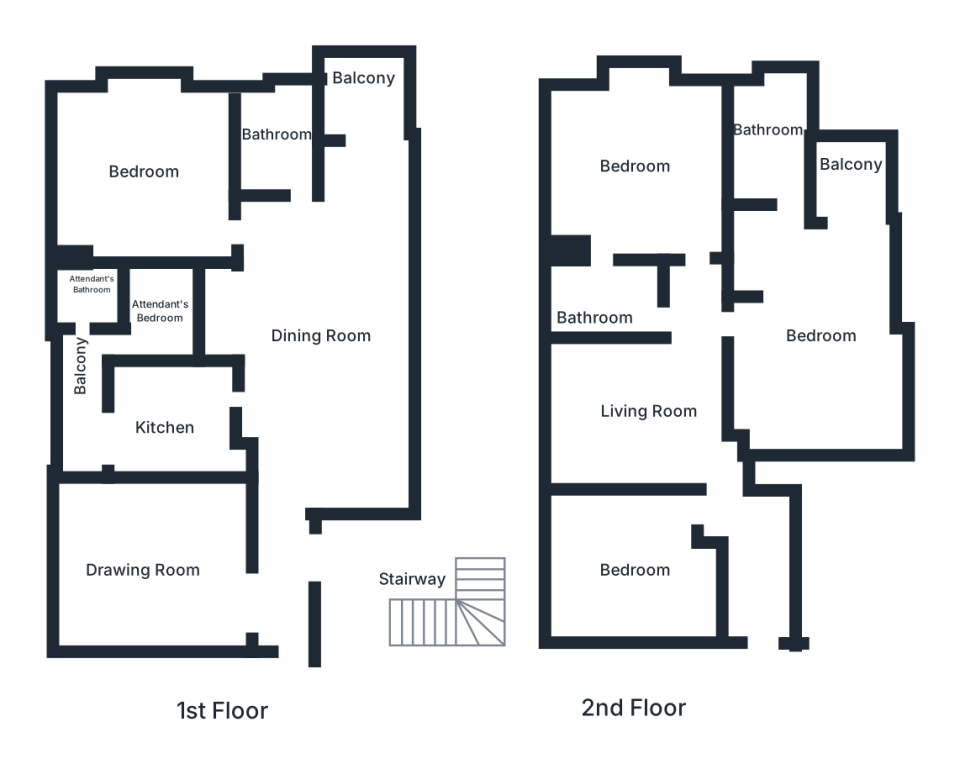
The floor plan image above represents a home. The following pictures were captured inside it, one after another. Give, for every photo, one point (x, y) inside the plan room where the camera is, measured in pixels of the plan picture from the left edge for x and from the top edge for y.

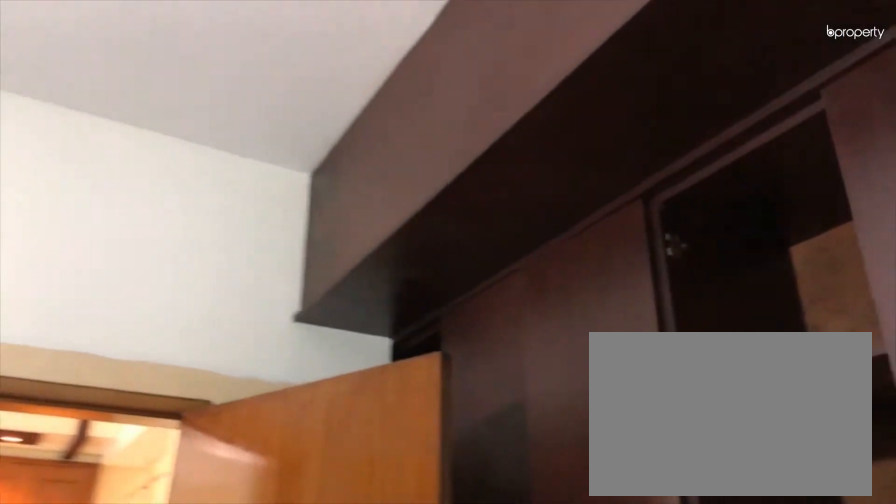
(164, 425)
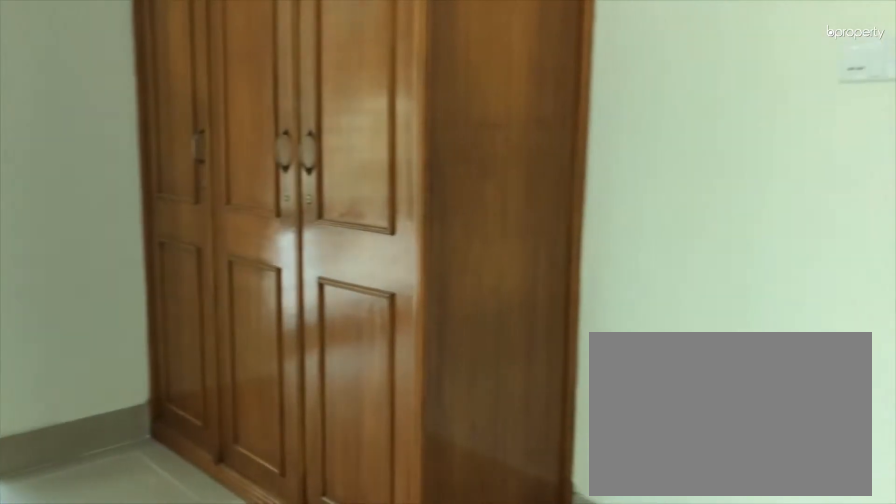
(148, 171)
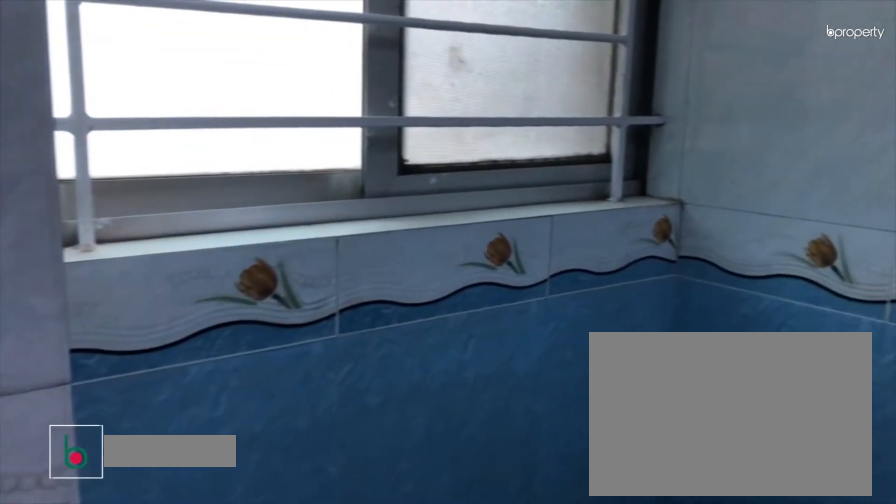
(272, 135)
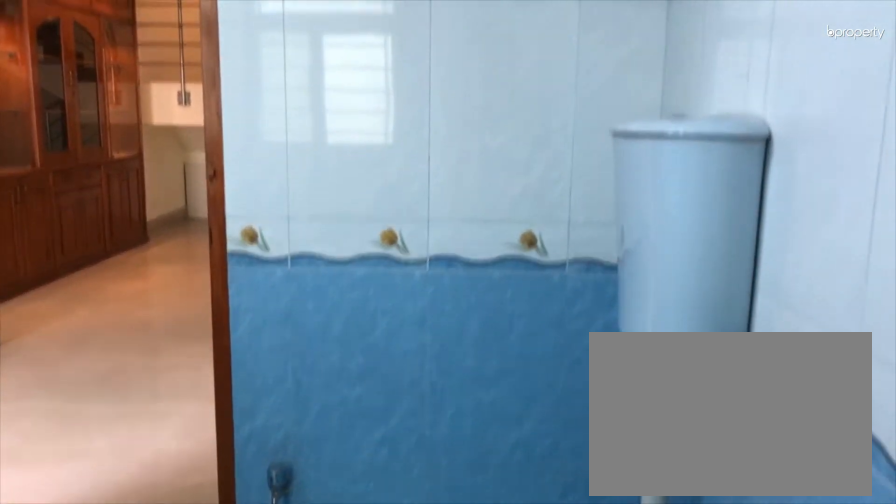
(272, 135)
